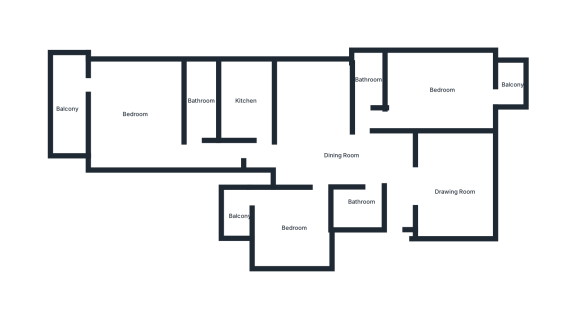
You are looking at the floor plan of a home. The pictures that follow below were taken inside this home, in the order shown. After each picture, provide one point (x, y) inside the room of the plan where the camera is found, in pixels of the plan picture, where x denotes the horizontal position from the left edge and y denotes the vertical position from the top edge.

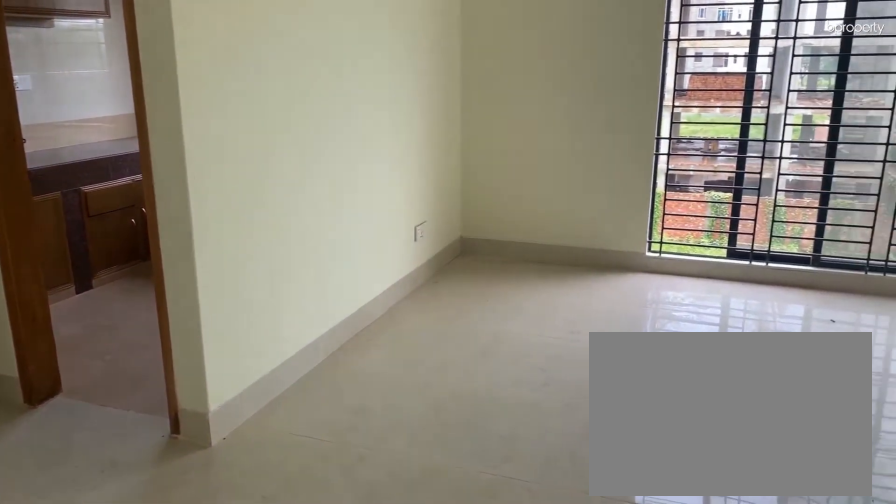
(343, 155)
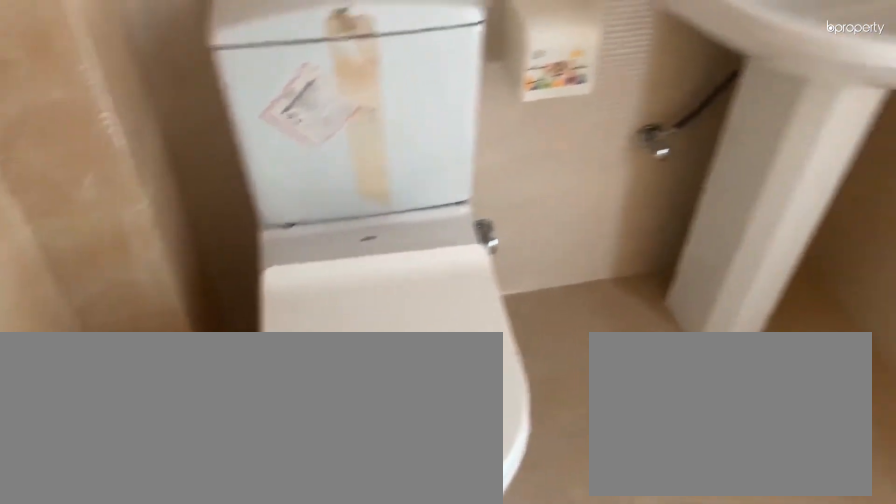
(360, 204)
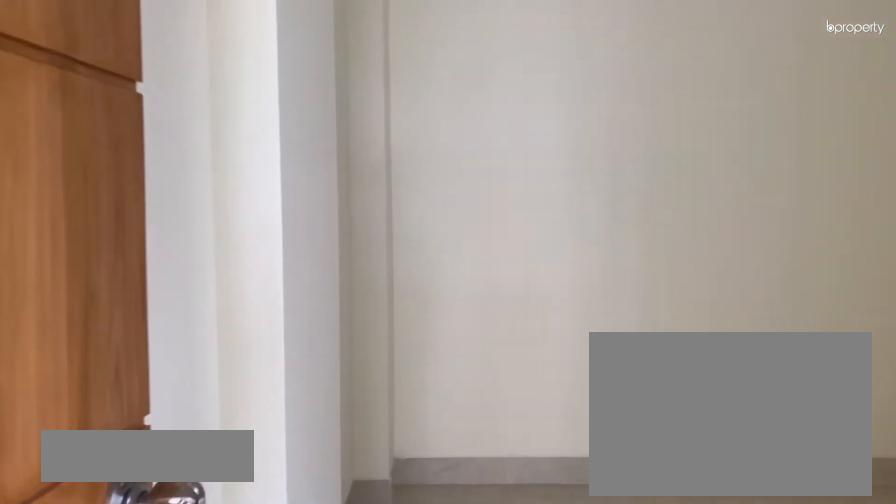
(294, 225)
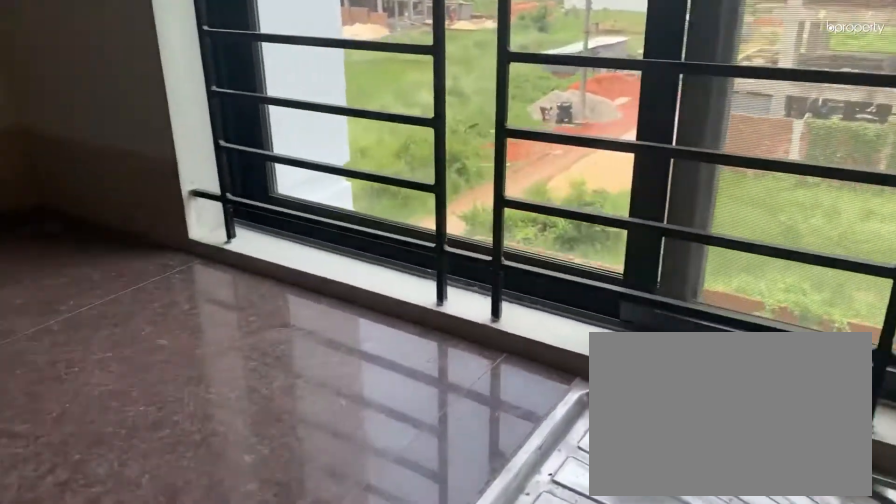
(246, 101)
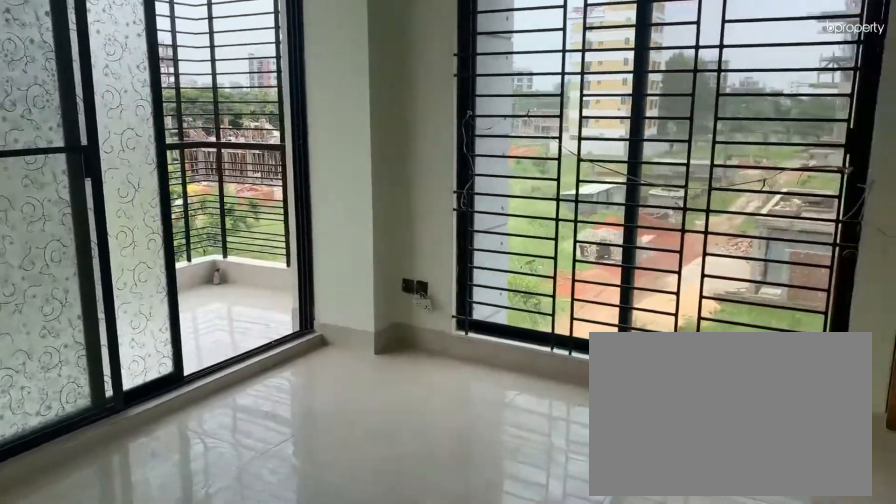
(134, 115)
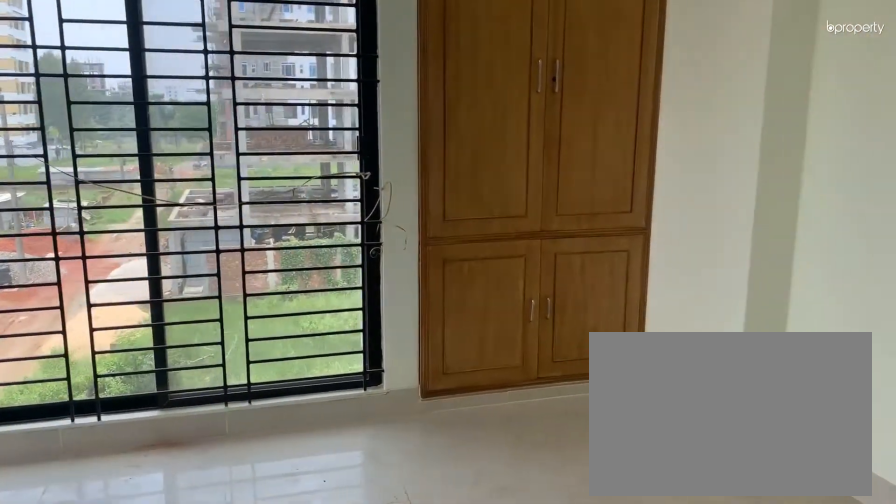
(134, 115)
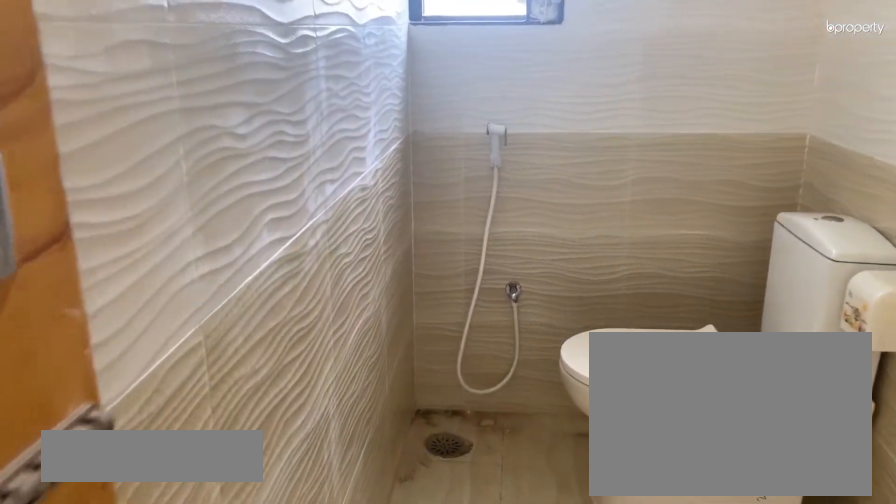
(199, 102)
